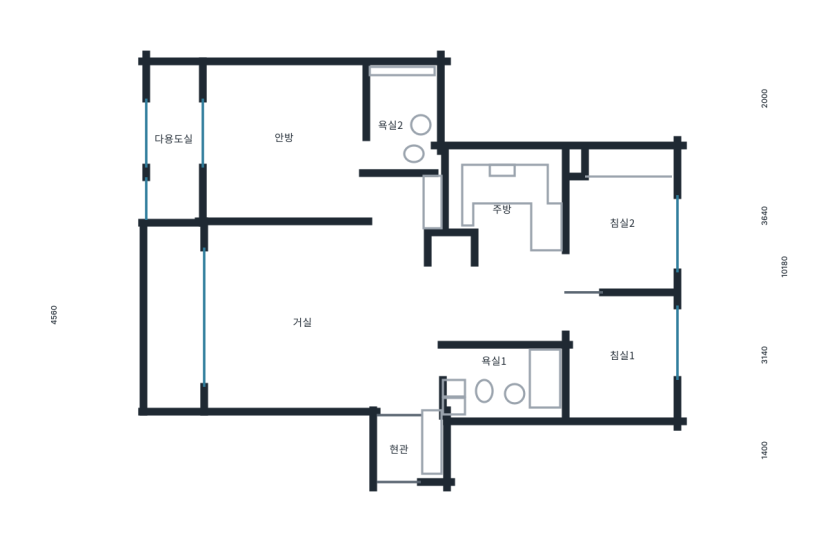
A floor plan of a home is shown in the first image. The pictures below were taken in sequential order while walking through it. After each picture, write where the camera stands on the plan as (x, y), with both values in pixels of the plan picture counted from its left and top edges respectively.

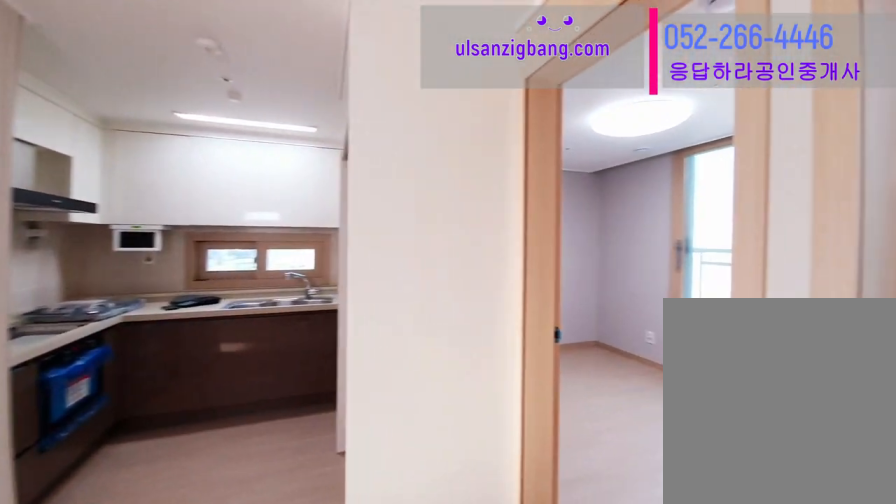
(516, 295)
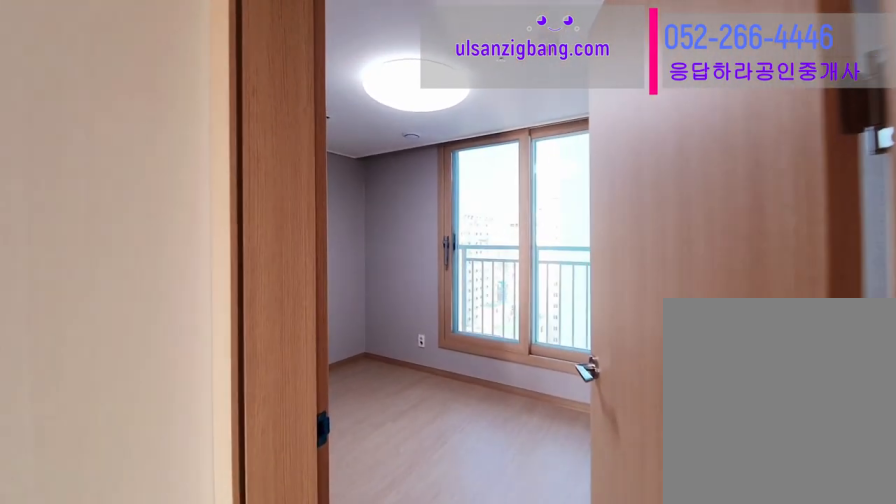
(515, 297)
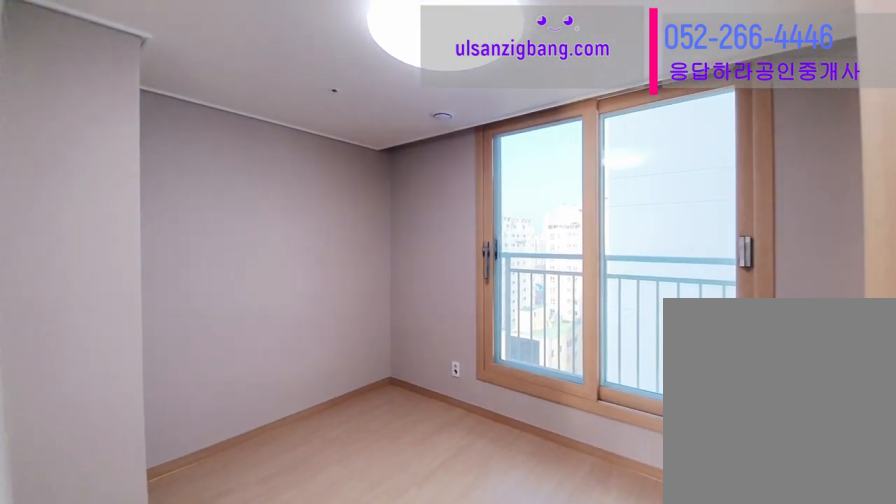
(637, 231)
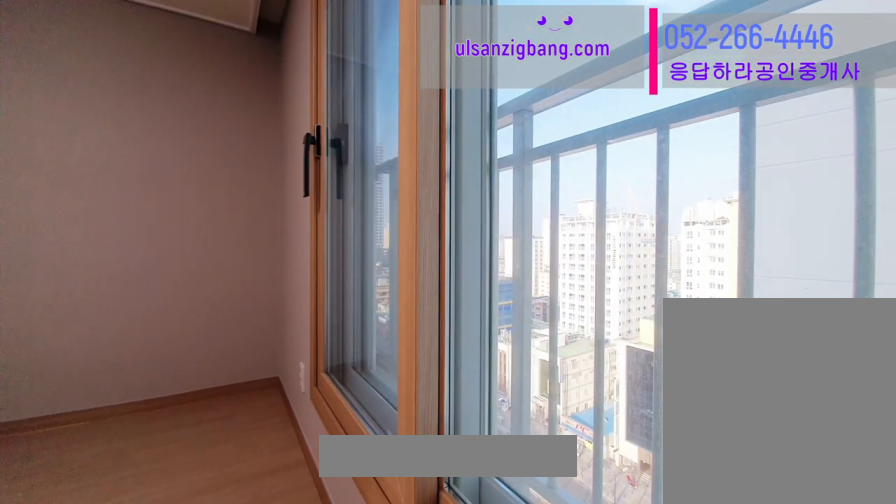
(635, 230)
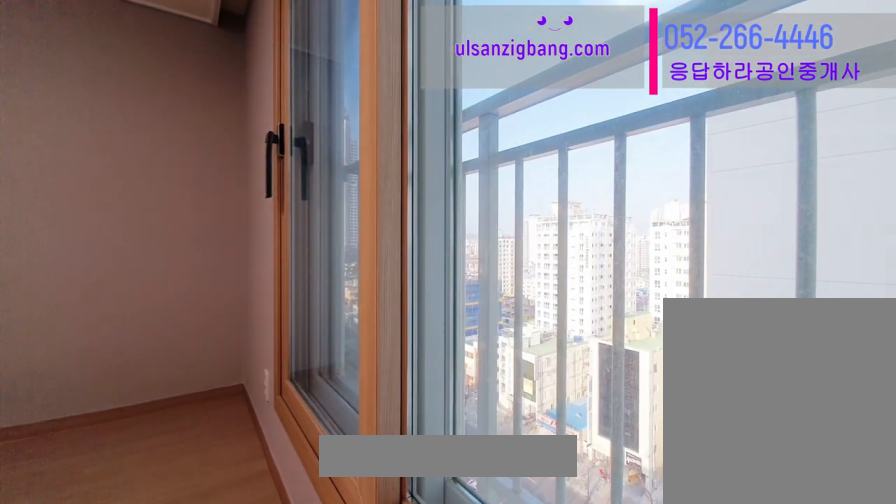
(637, 230)
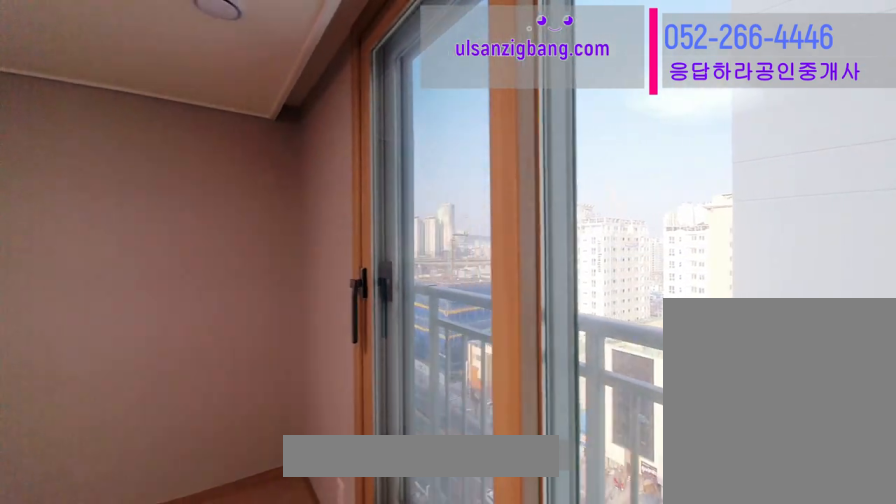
(637, 229)
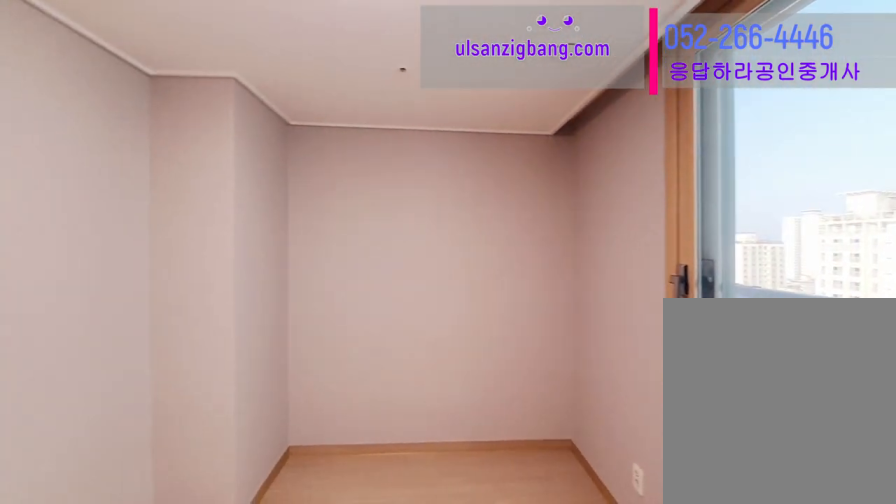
(635, 231)
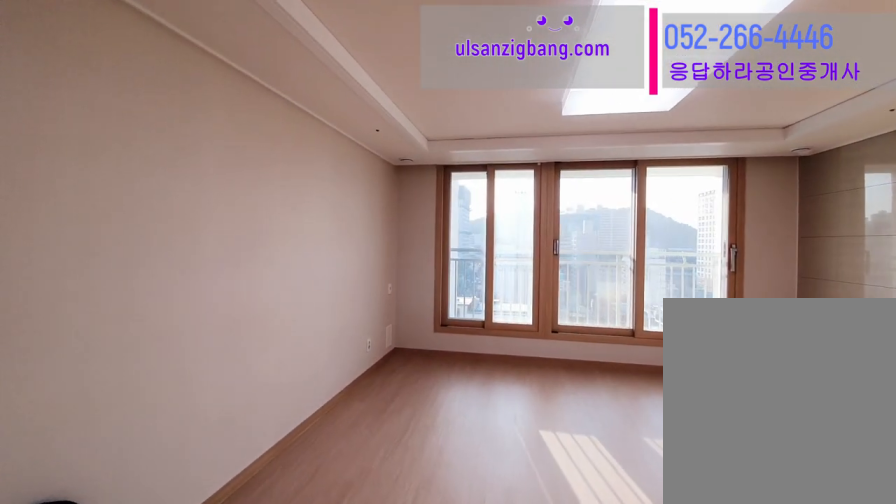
(374, 332)
